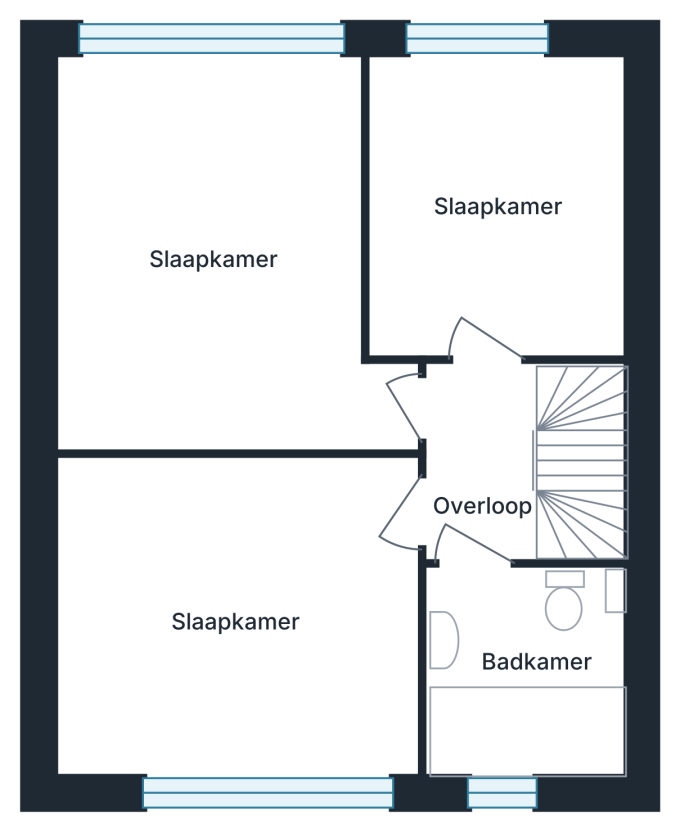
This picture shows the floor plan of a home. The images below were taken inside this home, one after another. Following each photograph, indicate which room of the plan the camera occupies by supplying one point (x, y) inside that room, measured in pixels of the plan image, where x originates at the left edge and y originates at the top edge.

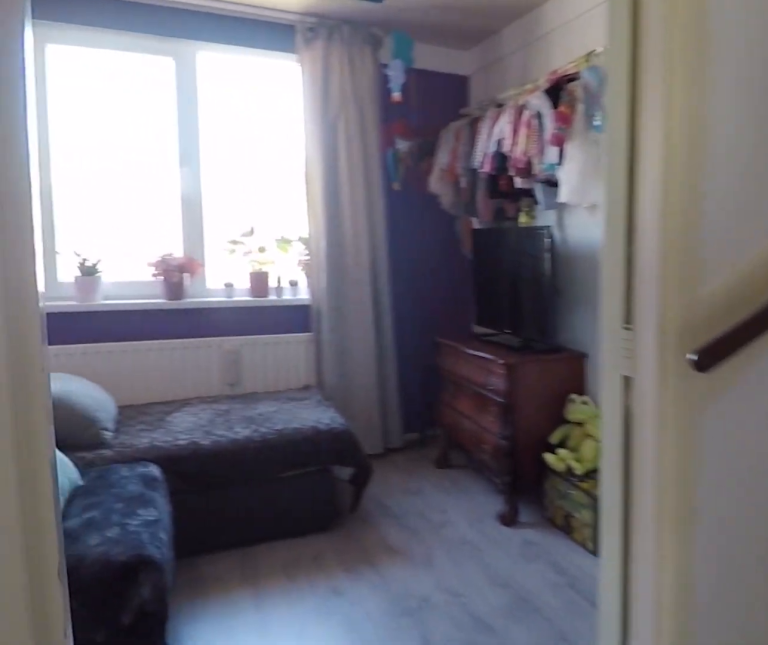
(481, 461)
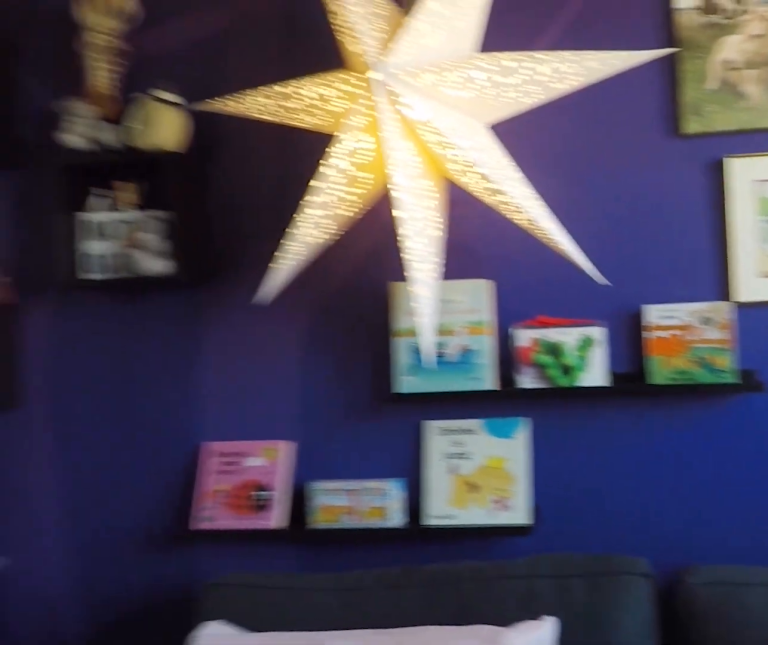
(497, 203)
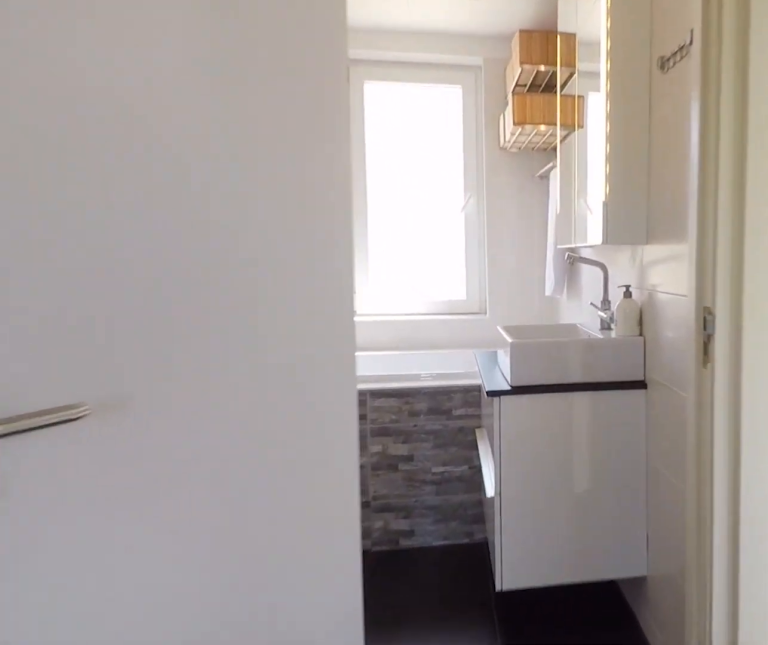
(480, 461)
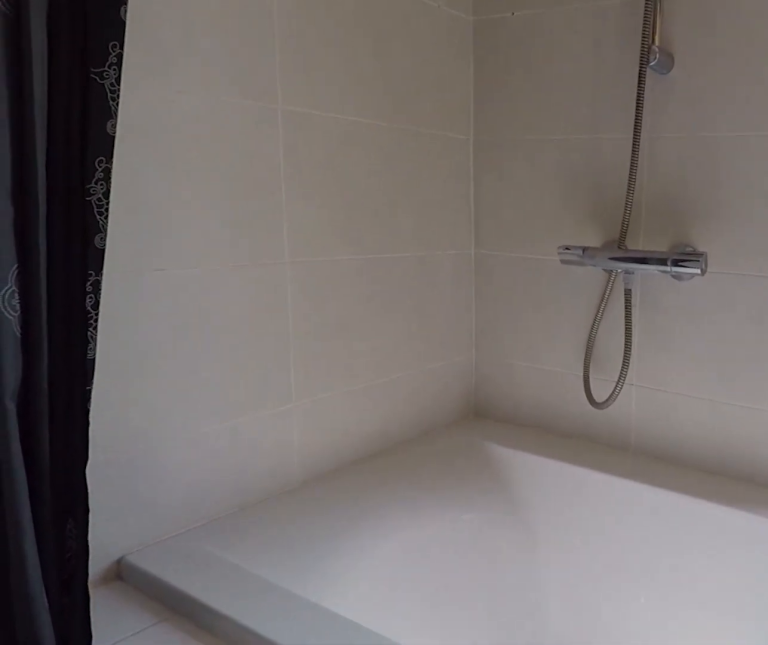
(526, 674)
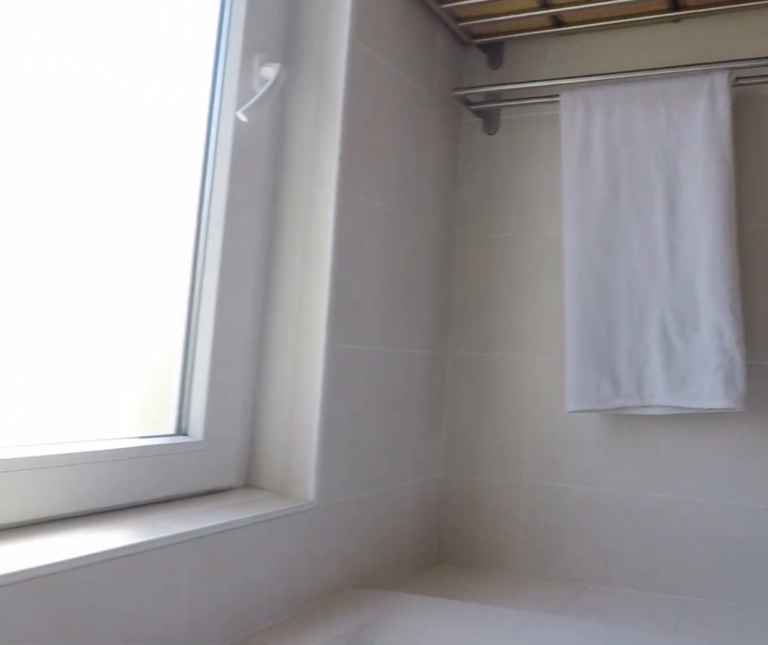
(526, 674)
